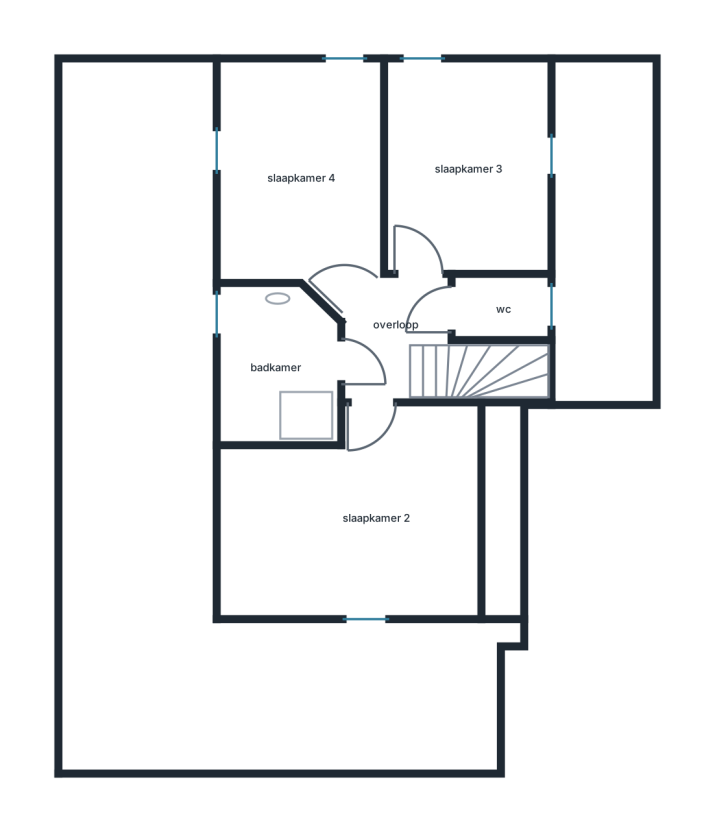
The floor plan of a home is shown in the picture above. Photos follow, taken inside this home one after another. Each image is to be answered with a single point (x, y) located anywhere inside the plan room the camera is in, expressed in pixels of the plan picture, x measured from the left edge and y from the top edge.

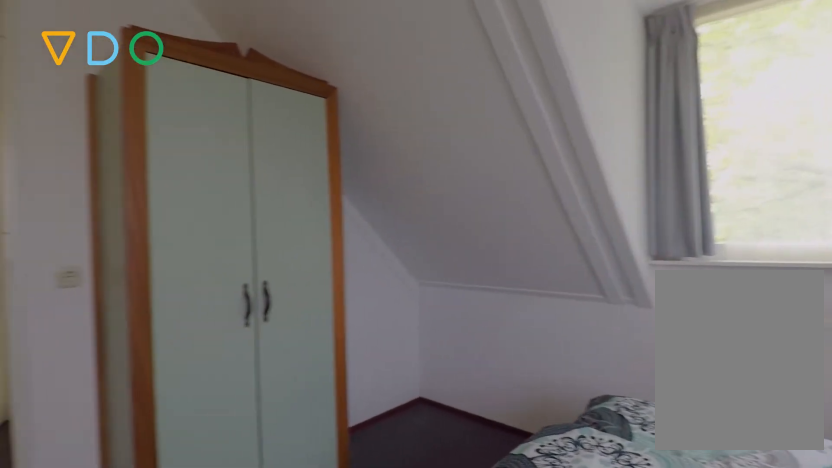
(300, 177)
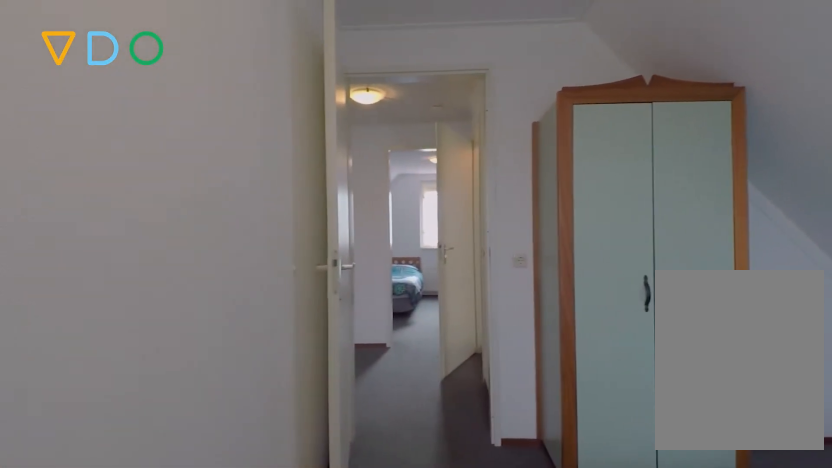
(300, 177)
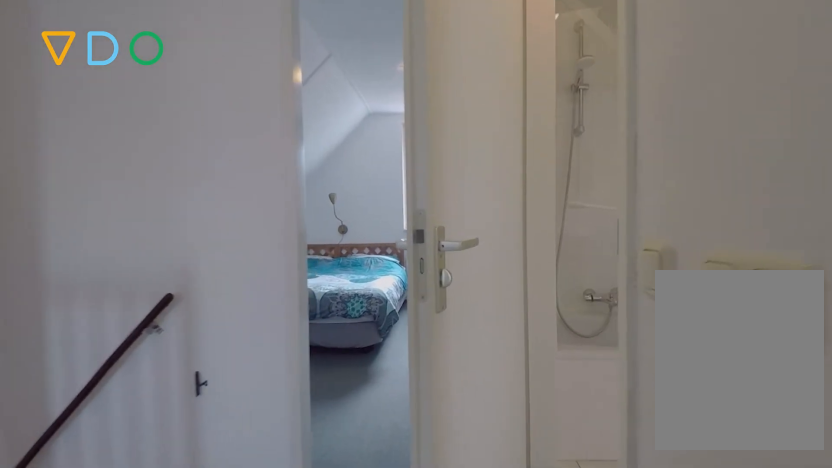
(392, 334)
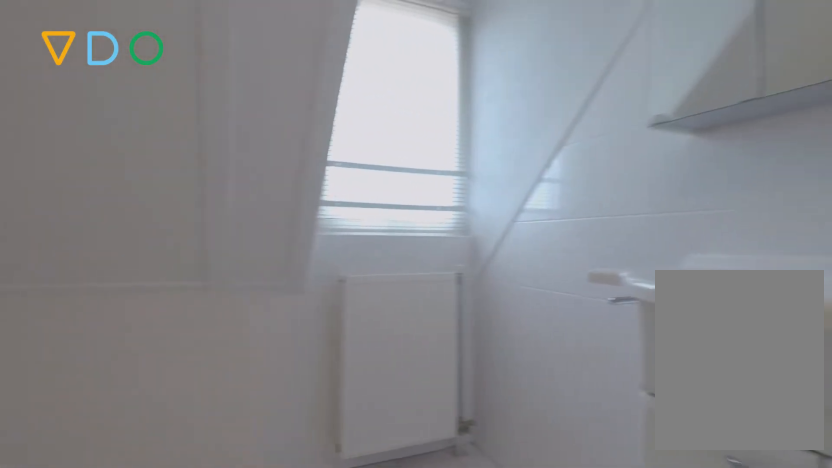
(275, 367)
